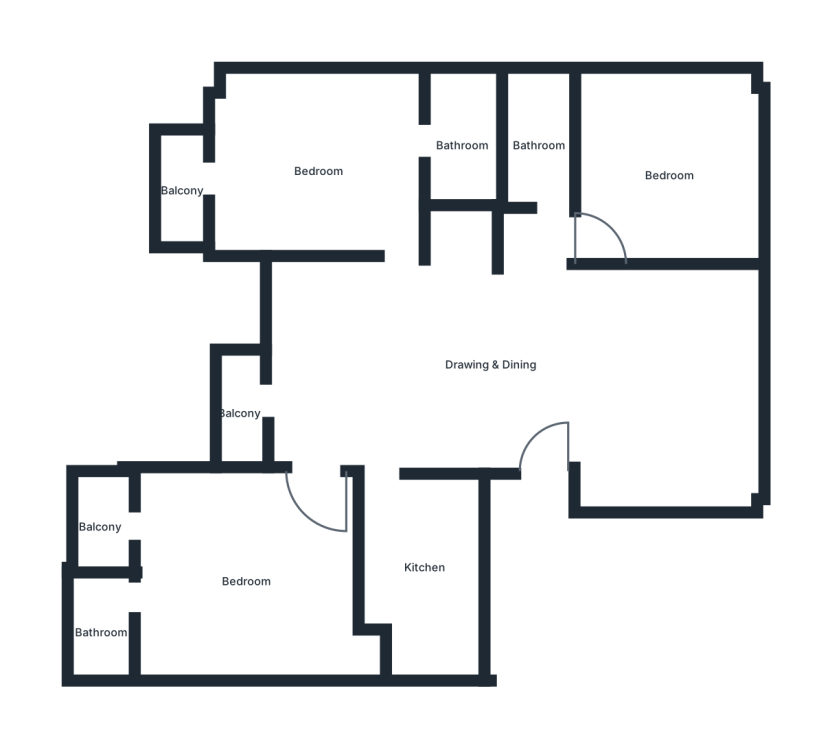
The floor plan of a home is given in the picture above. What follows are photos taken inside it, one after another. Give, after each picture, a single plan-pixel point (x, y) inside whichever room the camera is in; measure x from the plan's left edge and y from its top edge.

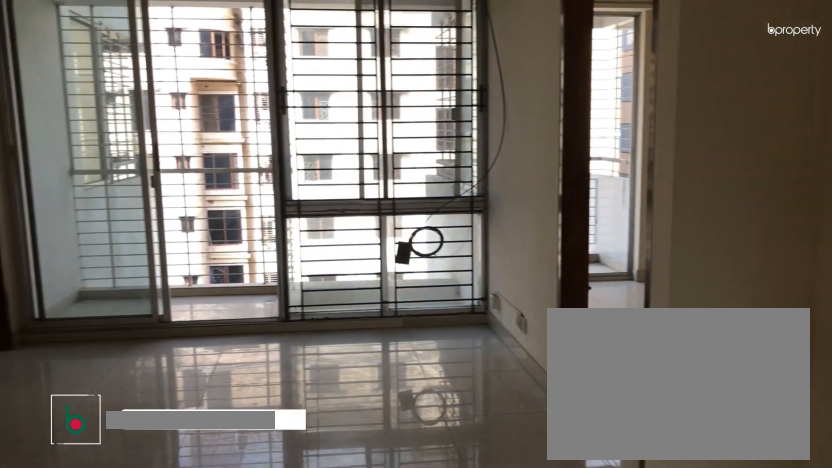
(492, 368)
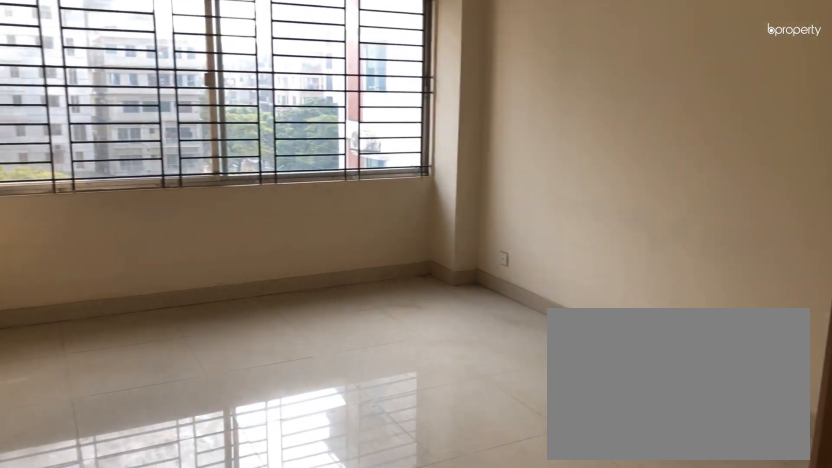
(492, 368)
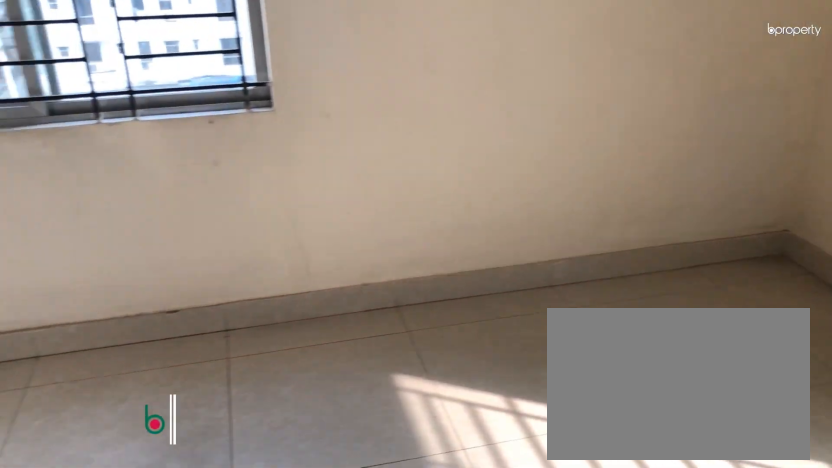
(671, 174)
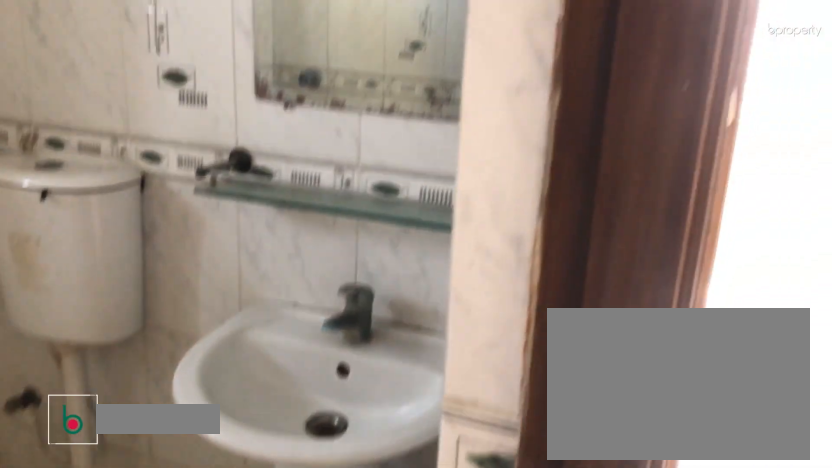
(540, 144)
